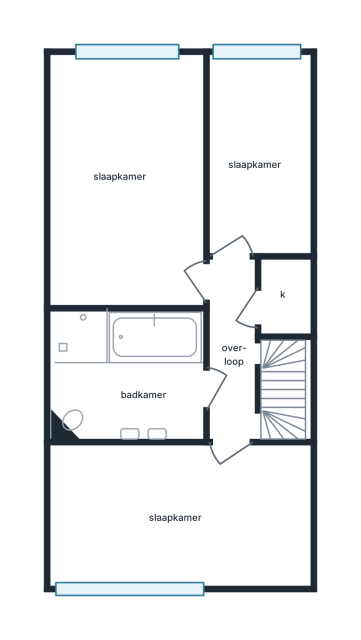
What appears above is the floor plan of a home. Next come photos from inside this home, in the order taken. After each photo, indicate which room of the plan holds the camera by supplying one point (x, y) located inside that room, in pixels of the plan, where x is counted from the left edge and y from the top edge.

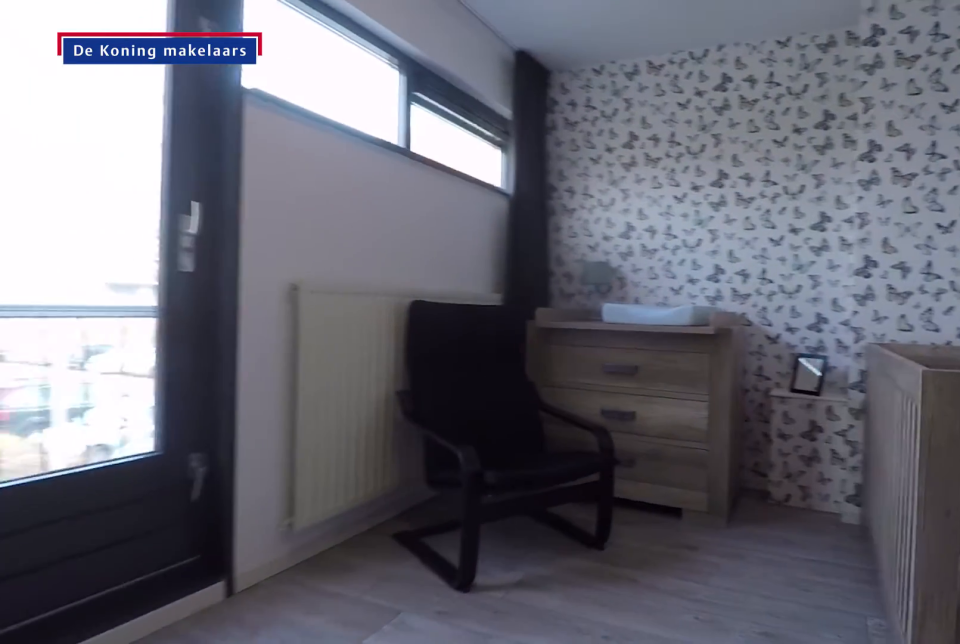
(181, 513)
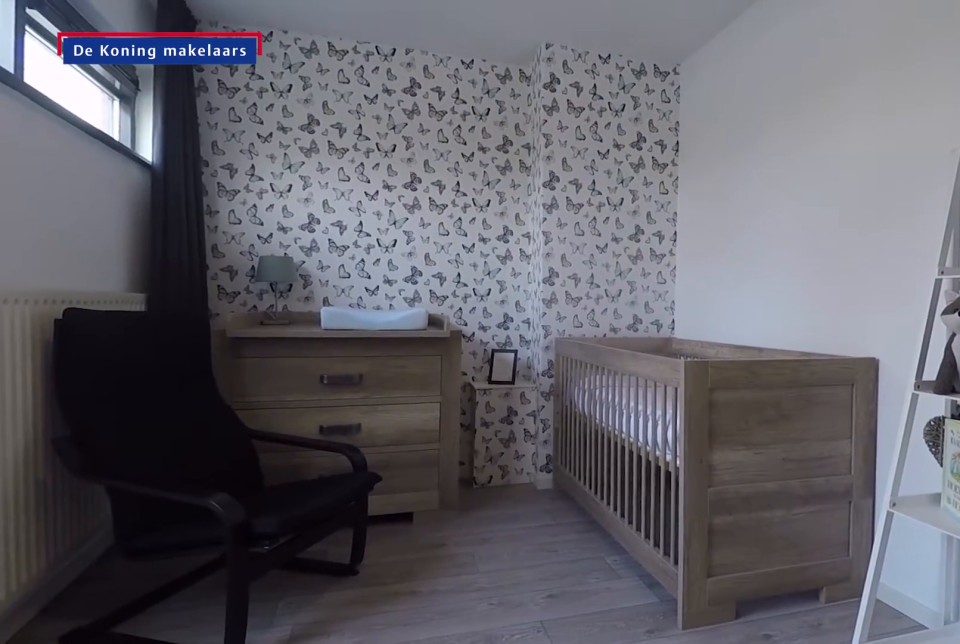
(181, 513)
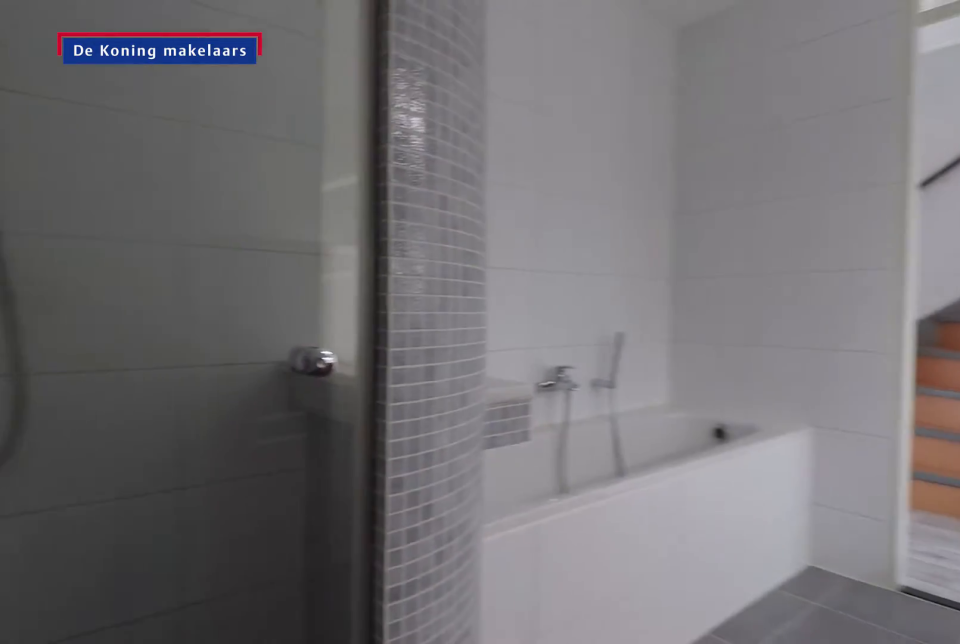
(129, 384)
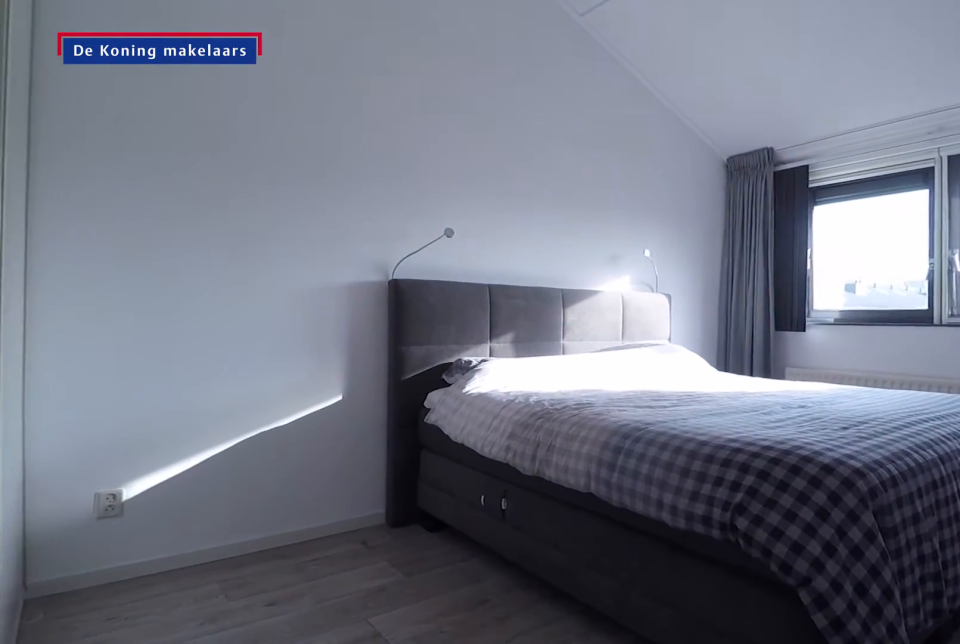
(122, 125)
